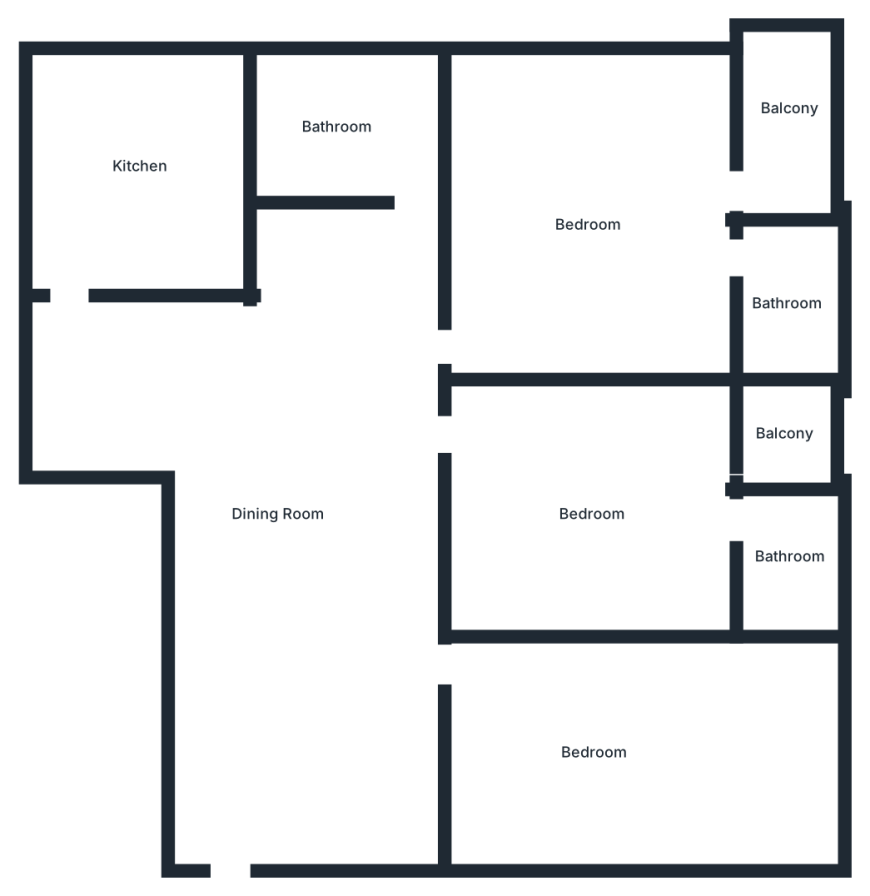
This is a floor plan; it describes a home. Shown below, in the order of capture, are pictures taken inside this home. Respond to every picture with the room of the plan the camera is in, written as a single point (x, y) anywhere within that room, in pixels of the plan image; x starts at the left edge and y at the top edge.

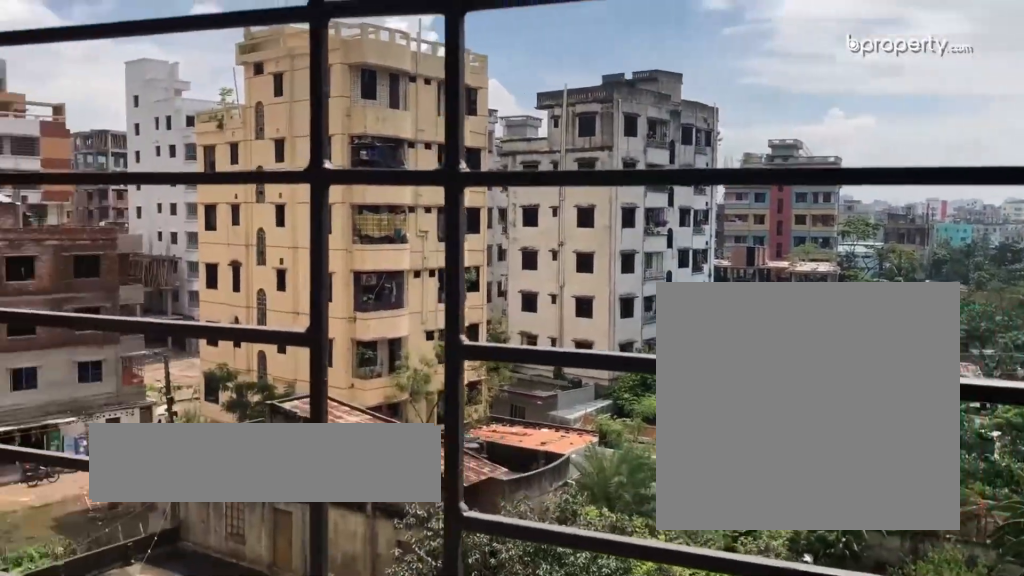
(790, 109)
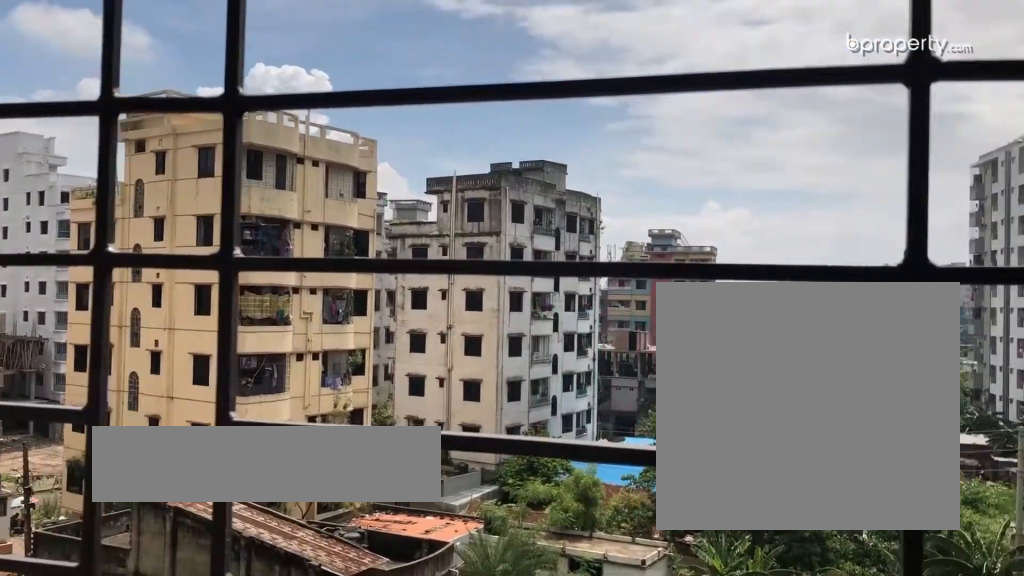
(787, 109)
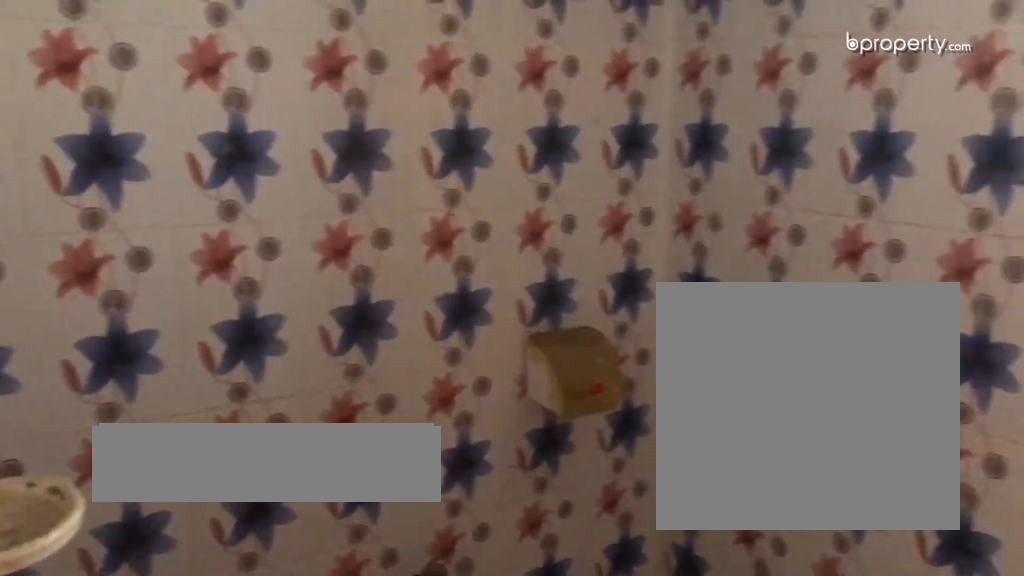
(336, 127)
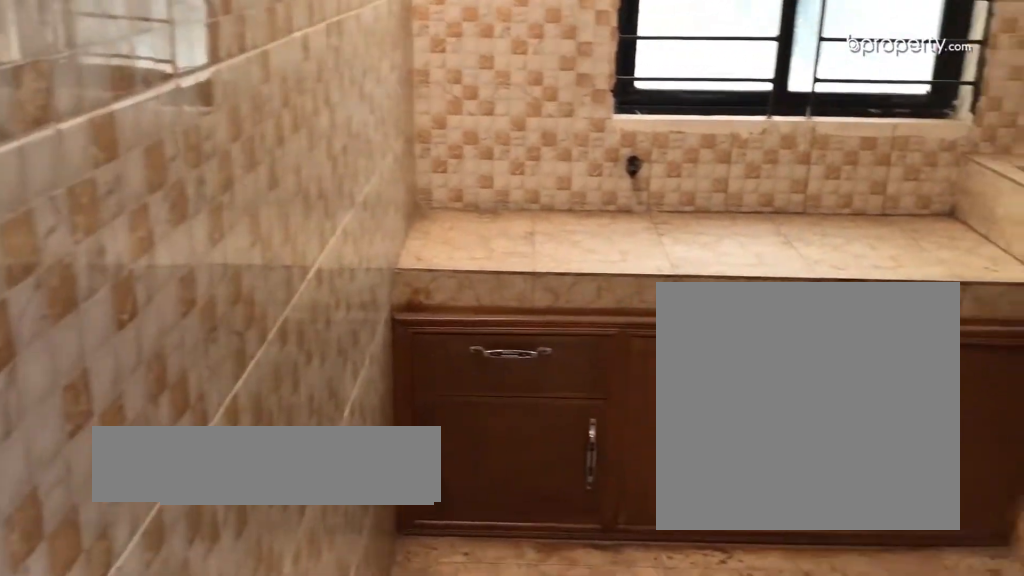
(156, 185)
